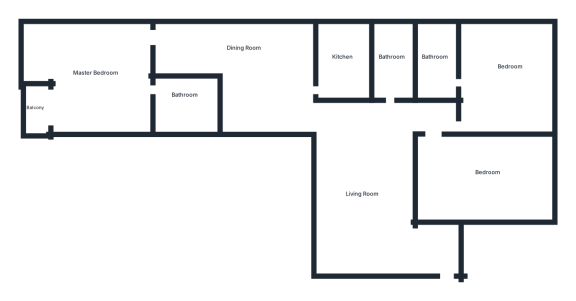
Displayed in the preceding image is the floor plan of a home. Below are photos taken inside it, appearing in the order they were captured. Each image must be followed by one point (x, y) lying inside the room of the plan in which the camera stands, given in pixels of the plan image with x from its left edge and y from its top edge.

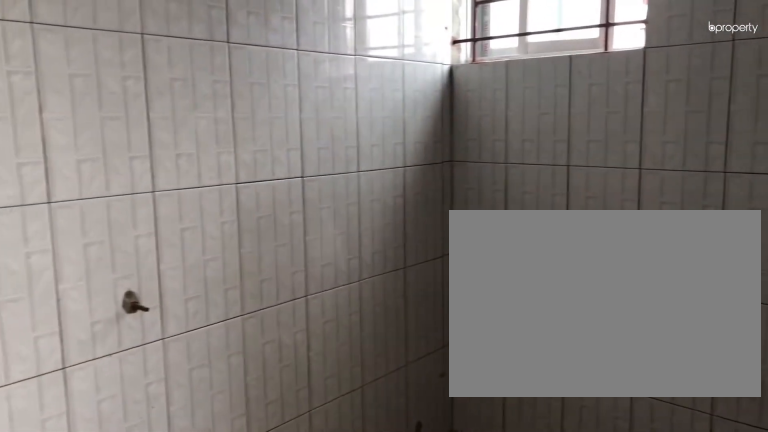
(432, 60)
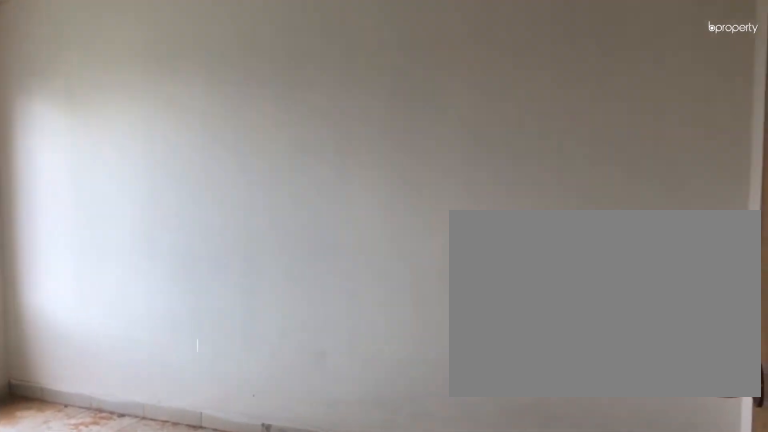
(487, 176)
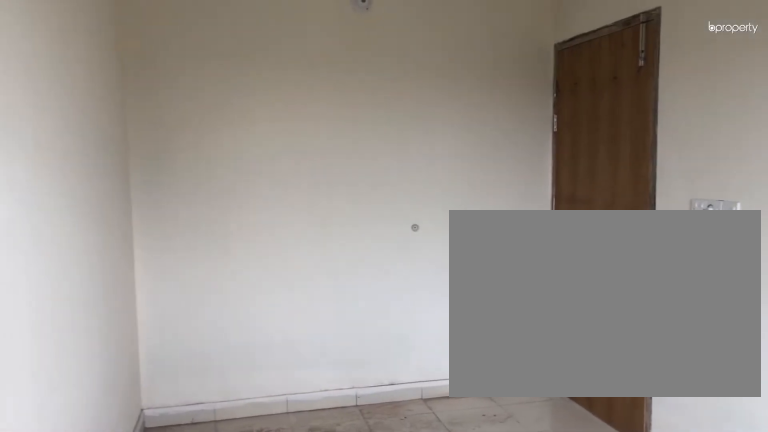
(488, 175)
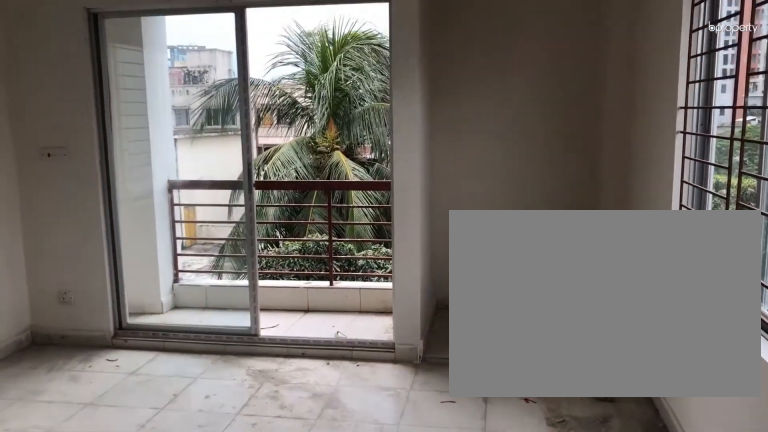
(86, 72)
